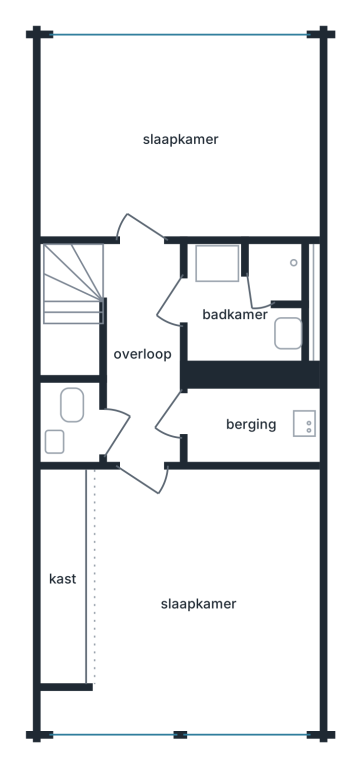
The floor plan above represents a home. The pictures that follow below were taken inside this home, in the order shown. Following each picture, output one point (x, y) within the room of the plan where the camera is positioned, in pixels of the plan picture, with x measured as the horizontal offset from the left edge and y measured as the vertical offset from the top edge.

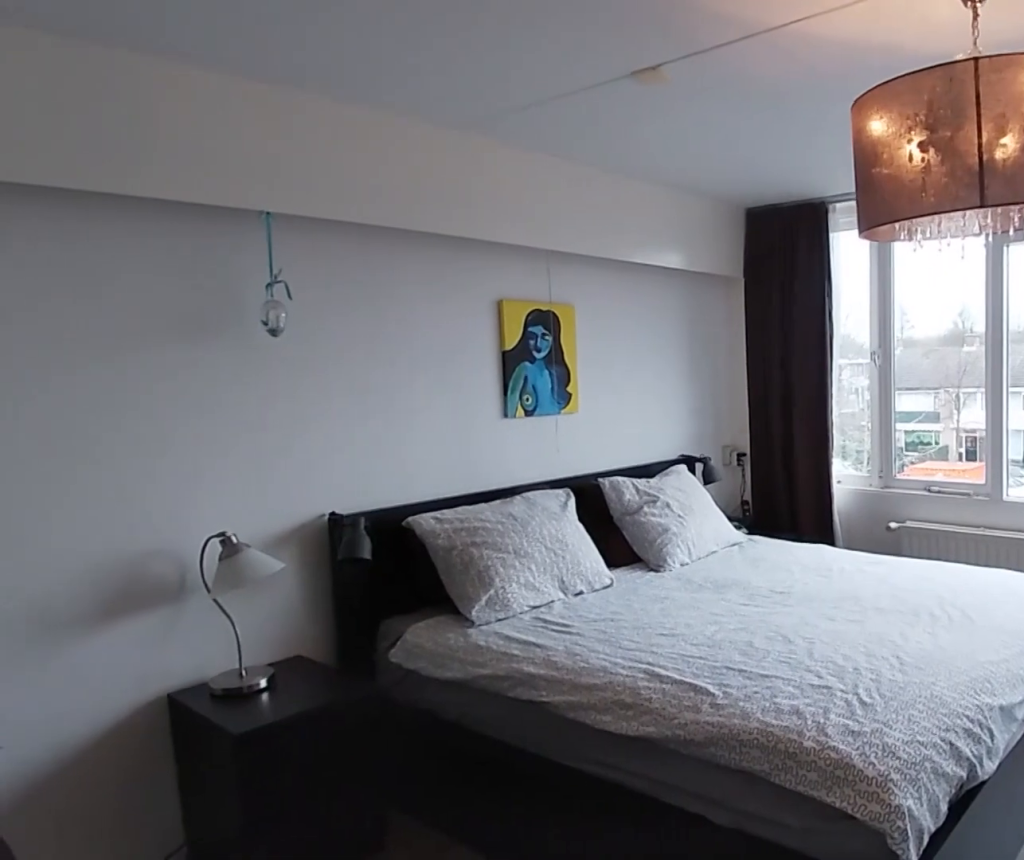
(64, 713)
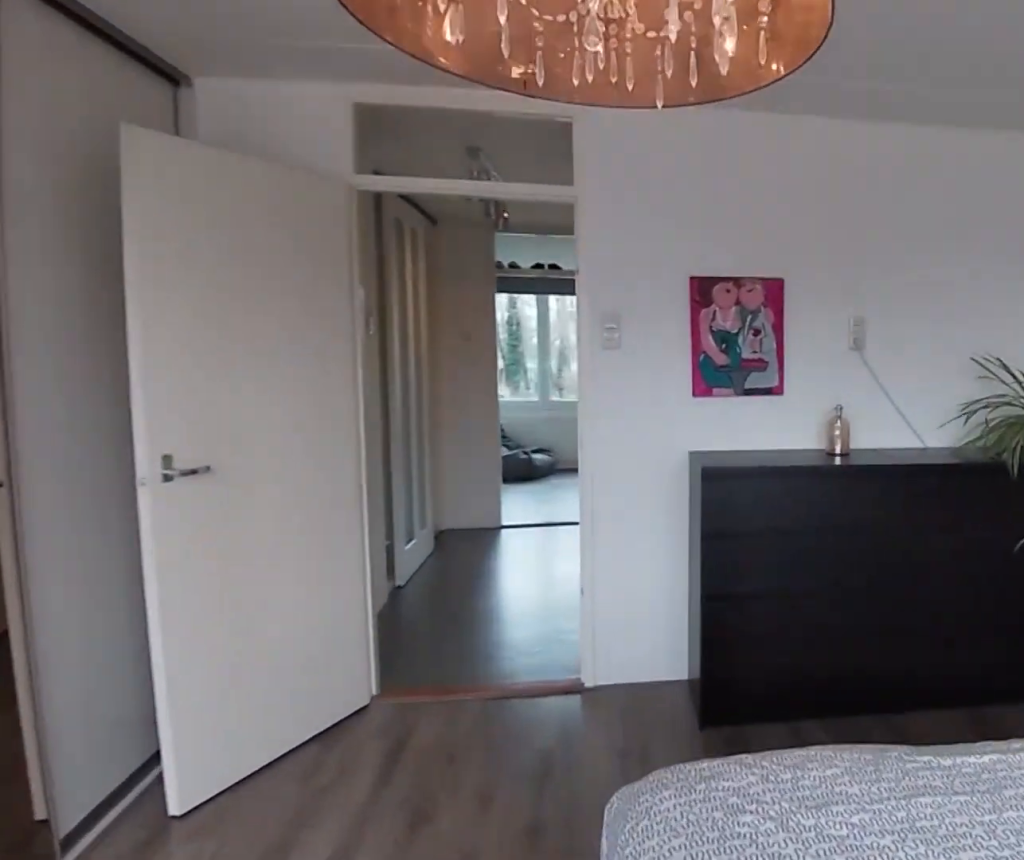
(64, 713)
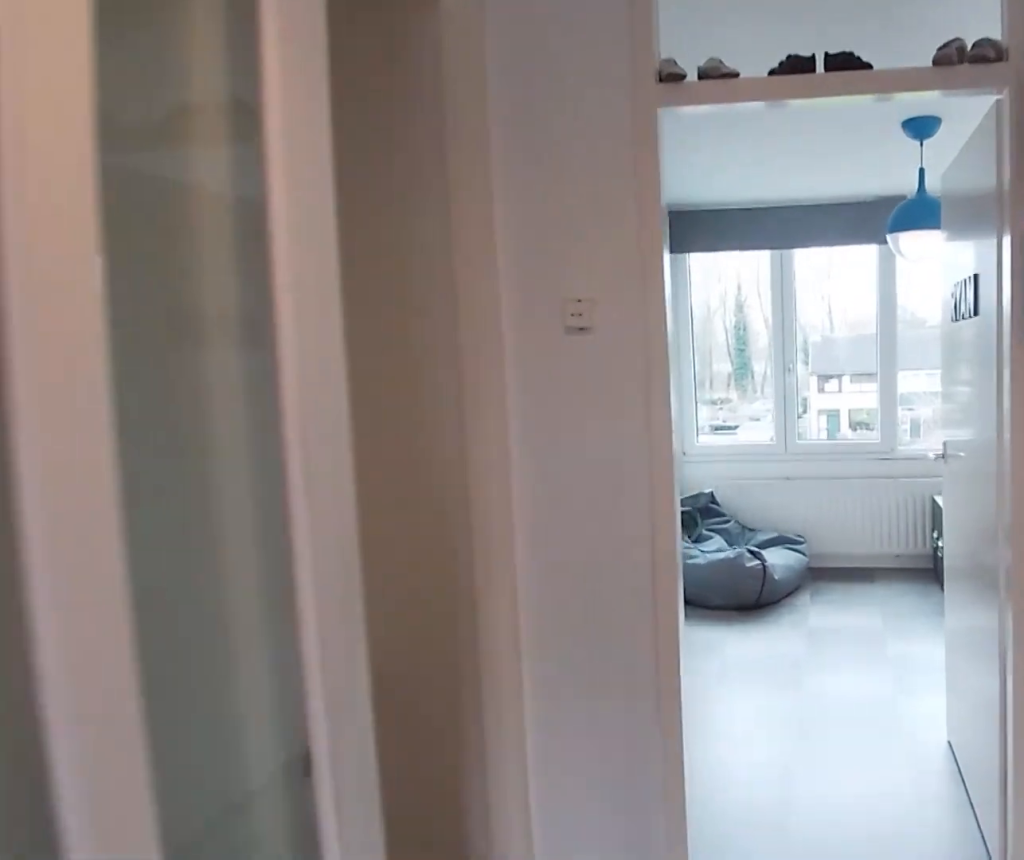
(133, 314)
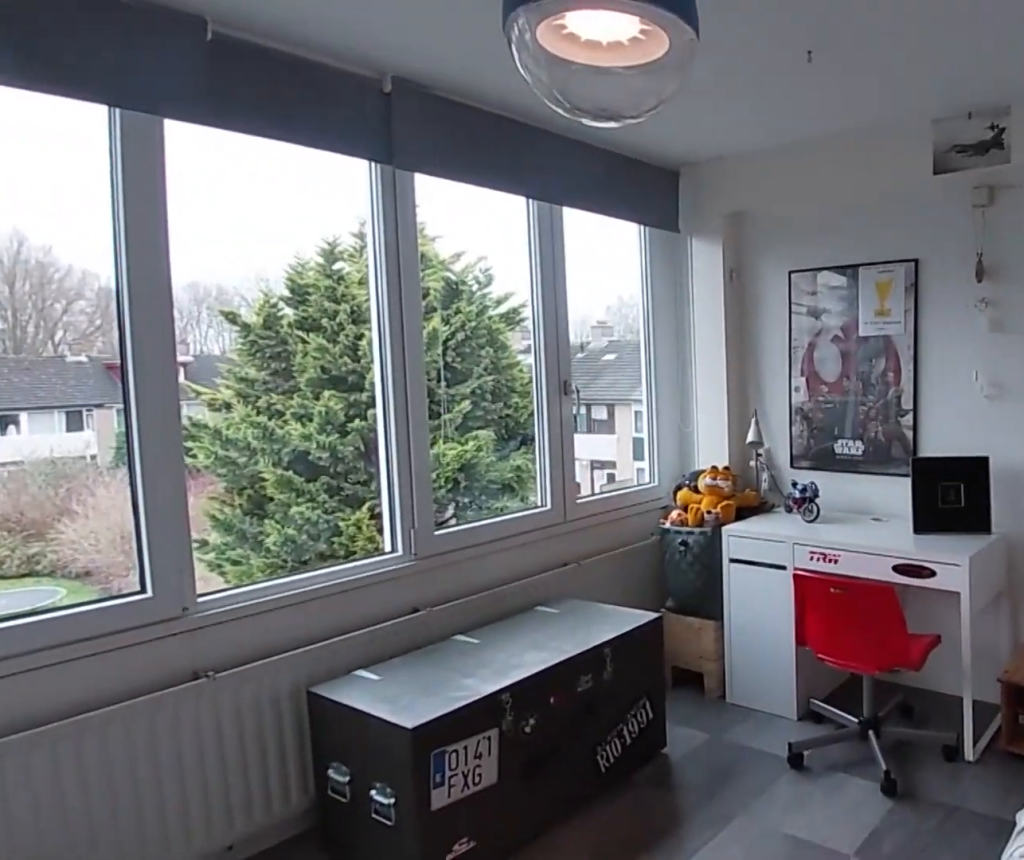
(180, 137)
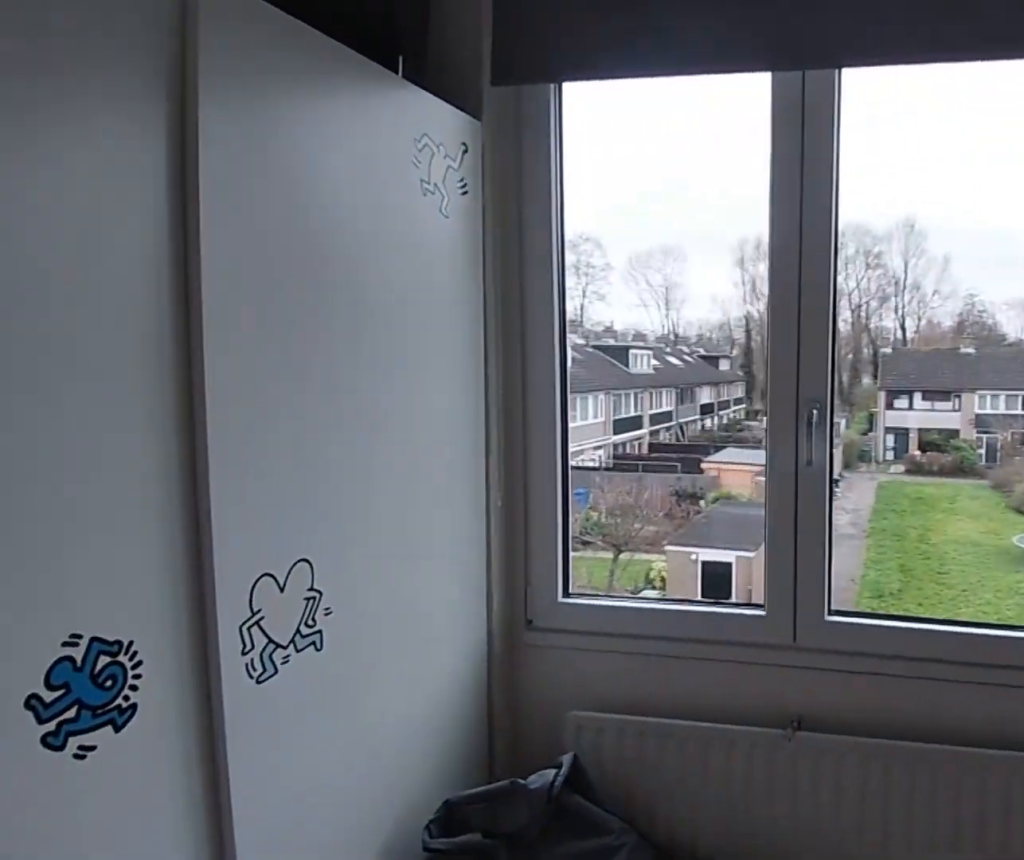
(180, 137)
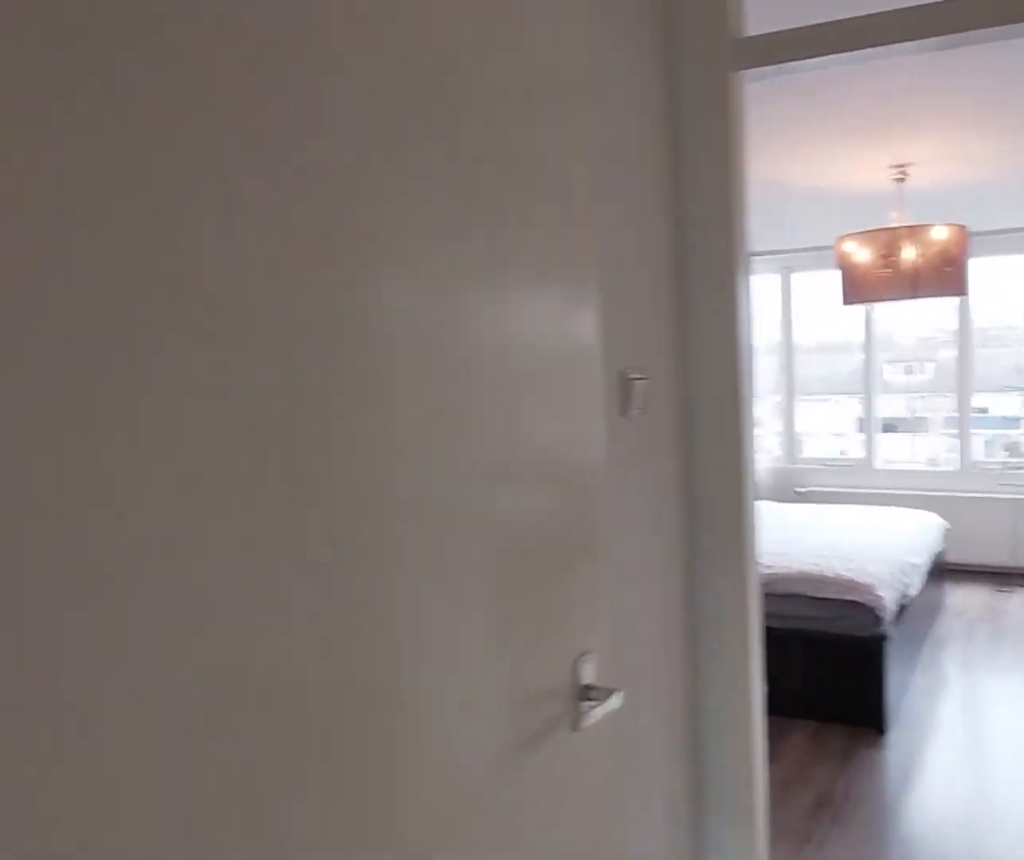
(132, 314)
